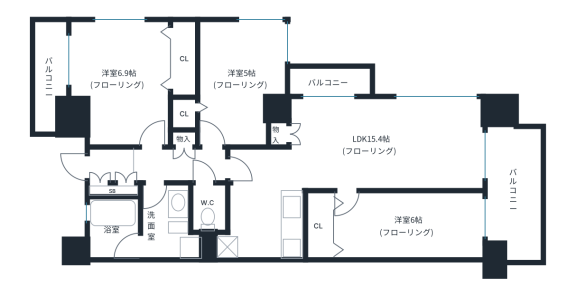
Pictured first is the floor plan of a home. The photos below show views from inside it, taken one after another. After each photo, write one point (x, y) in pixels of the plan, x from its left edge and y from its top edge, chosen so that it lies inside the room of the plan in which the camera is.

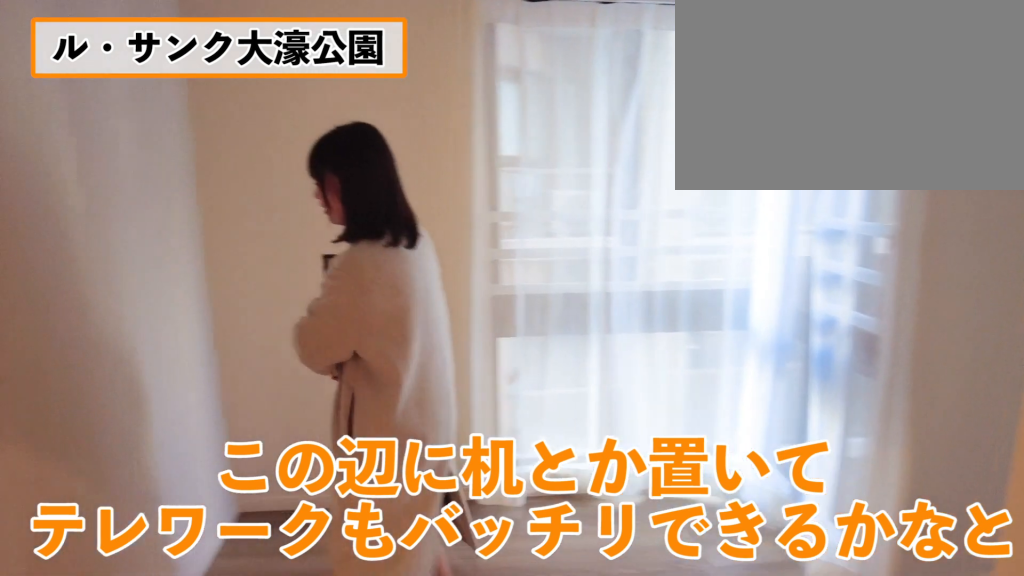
(240, 80)
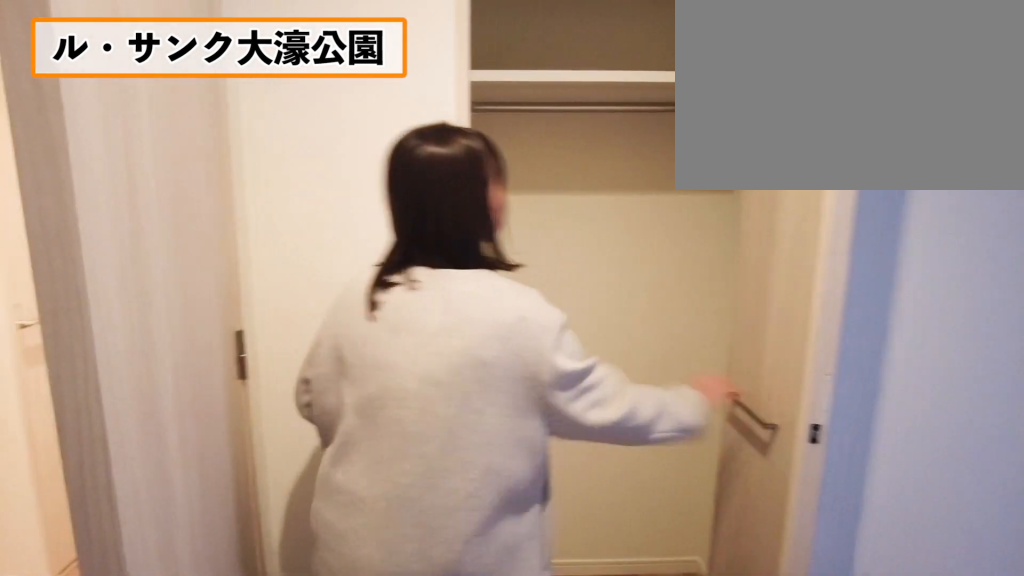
(240, 80)
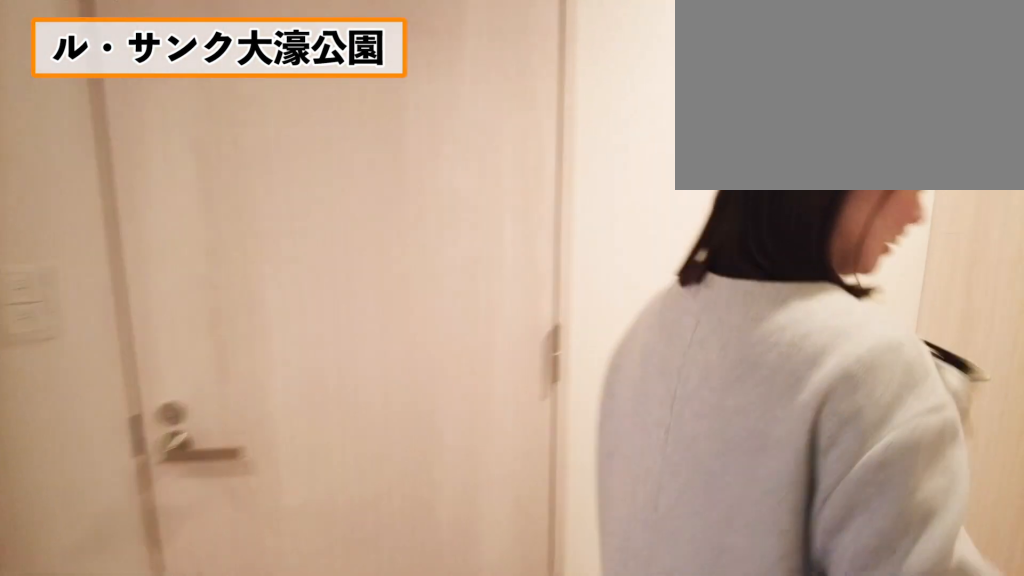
(183, 161)
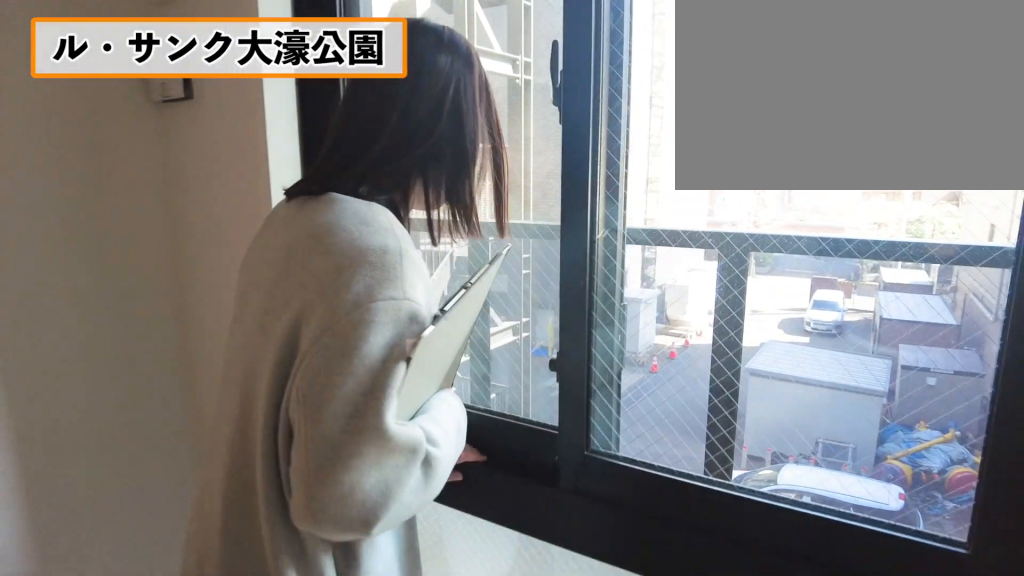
(119, 77)
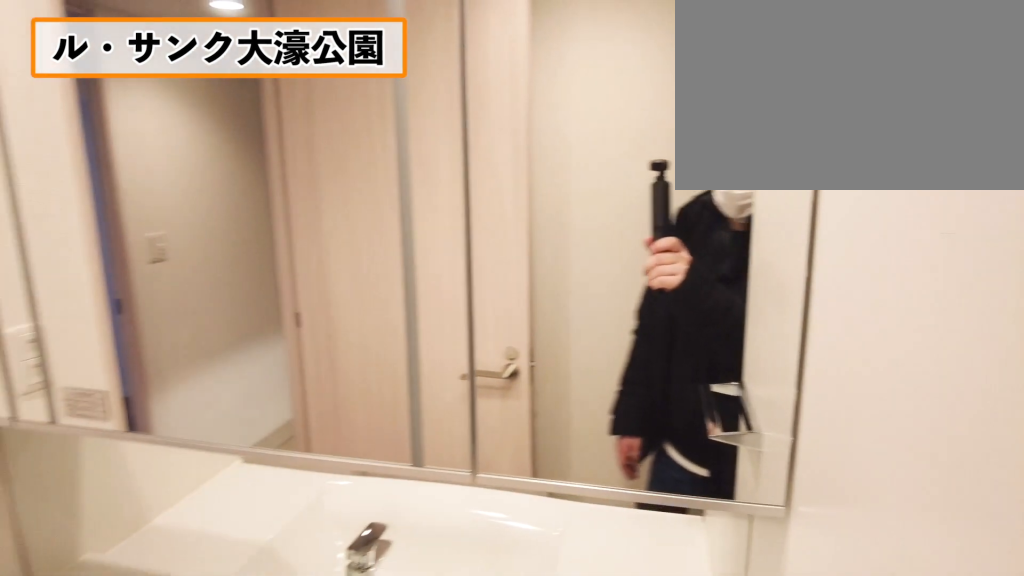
(160, 212)
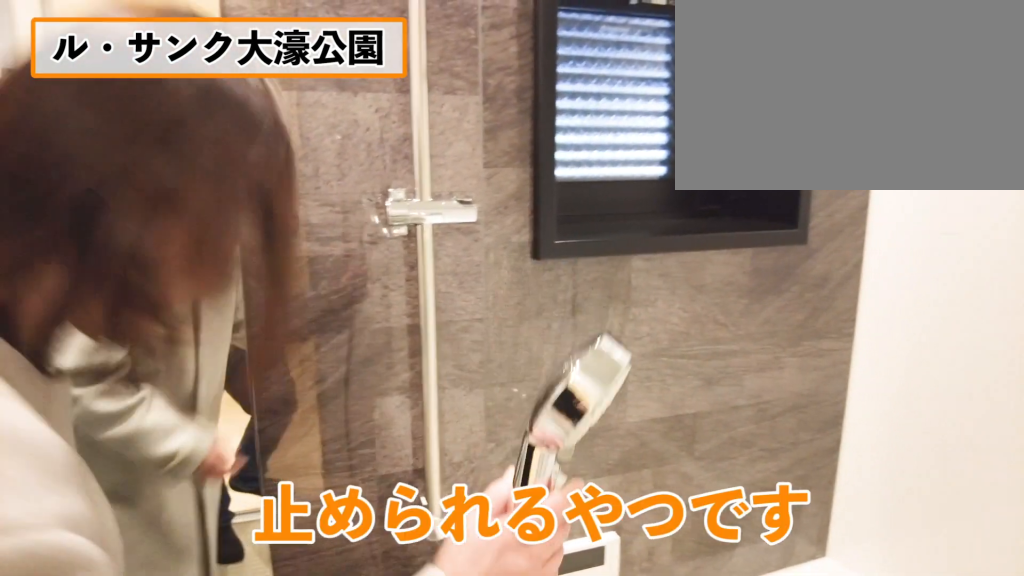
(122, 232)
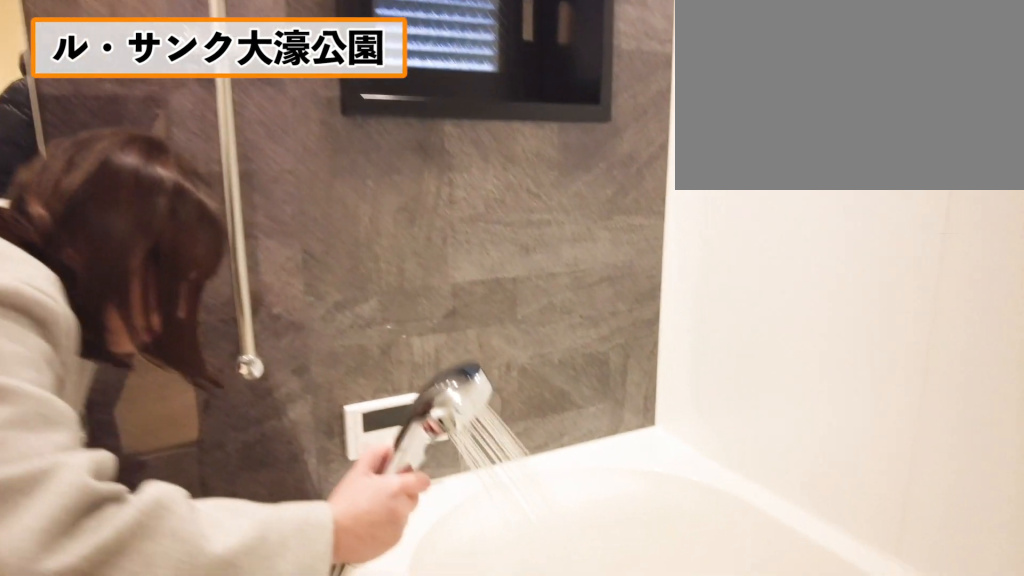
(122, 232)
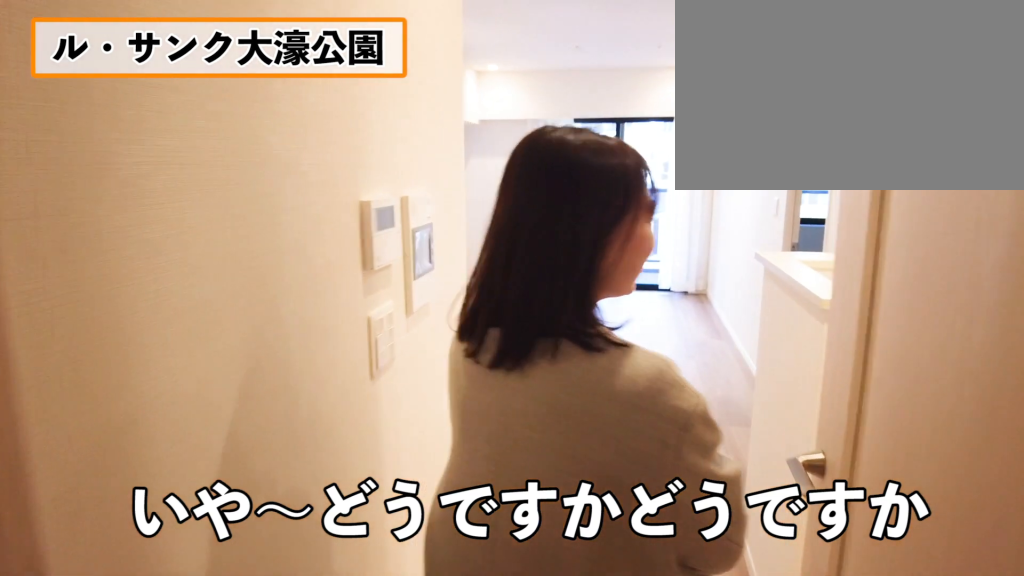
(378, 148)
